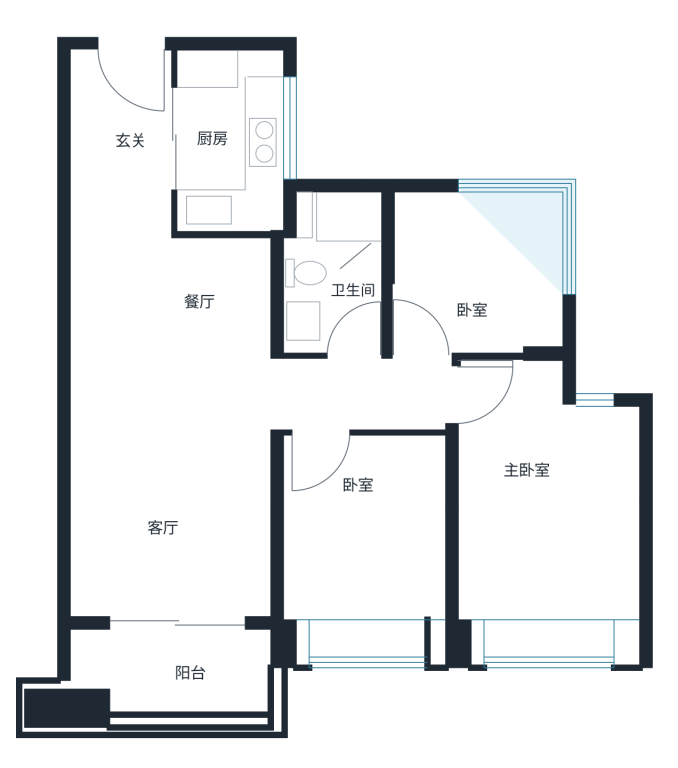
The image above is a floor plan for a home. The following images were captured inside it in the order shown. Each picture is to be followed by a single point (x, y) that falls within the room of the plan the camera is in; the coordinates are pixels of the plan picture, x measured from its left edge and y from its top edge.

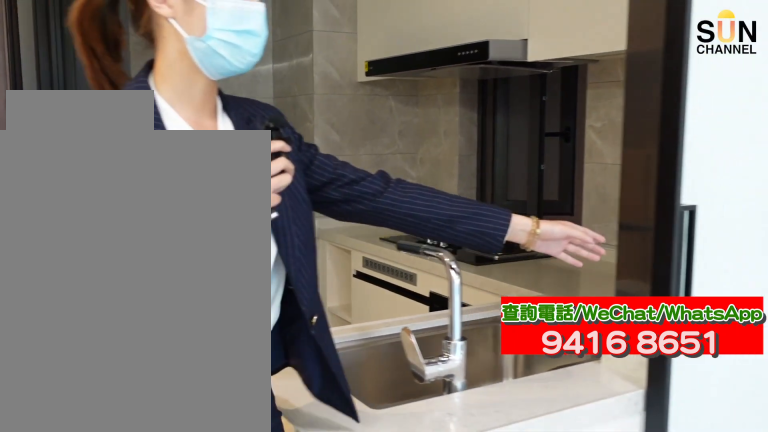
(230, 138)
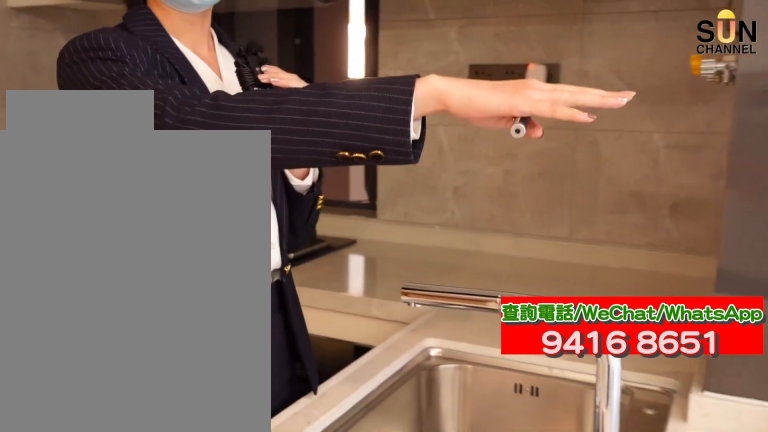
(230, 138)
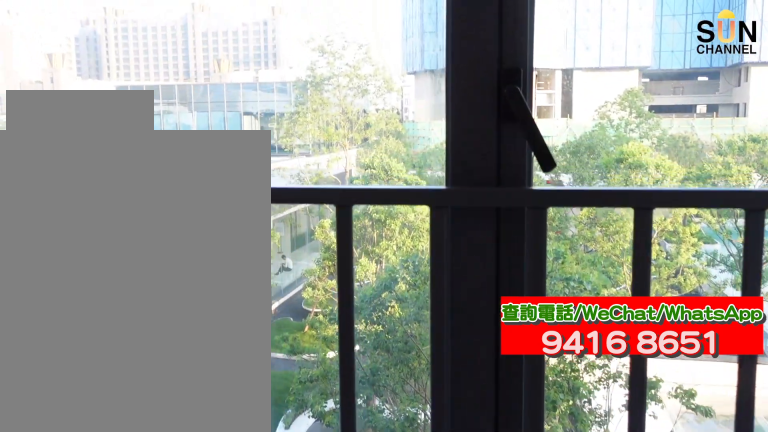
(372, 551)
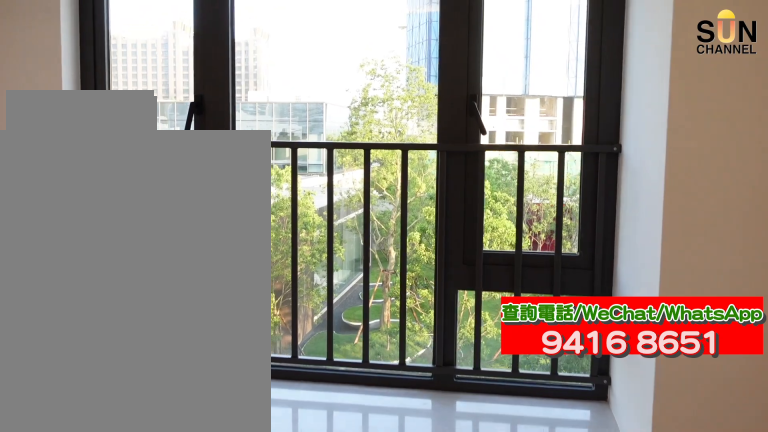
(551, 535)
